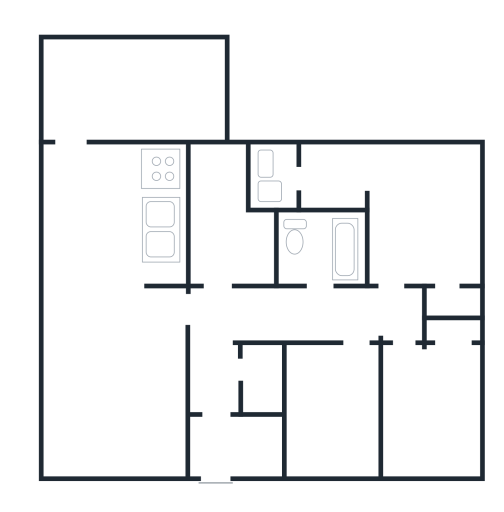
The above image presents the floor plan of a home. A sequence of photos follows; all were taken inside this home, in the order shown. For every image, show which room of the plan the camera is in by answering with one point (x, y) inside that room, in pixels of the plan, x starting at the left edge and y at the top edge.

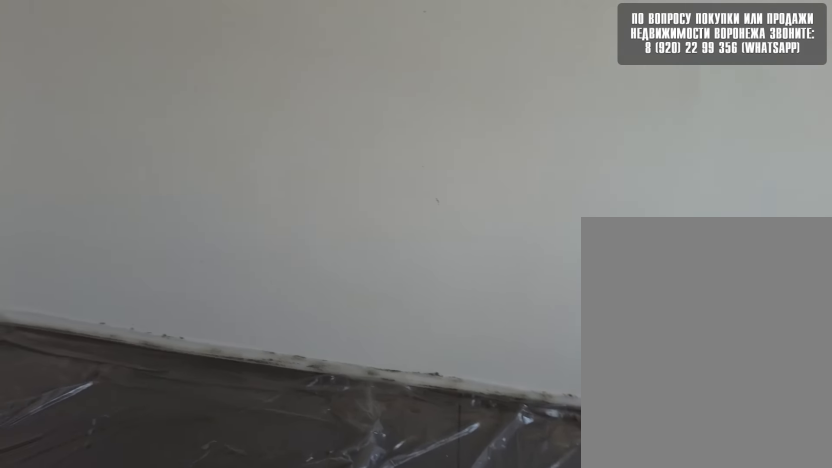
(418, 404)
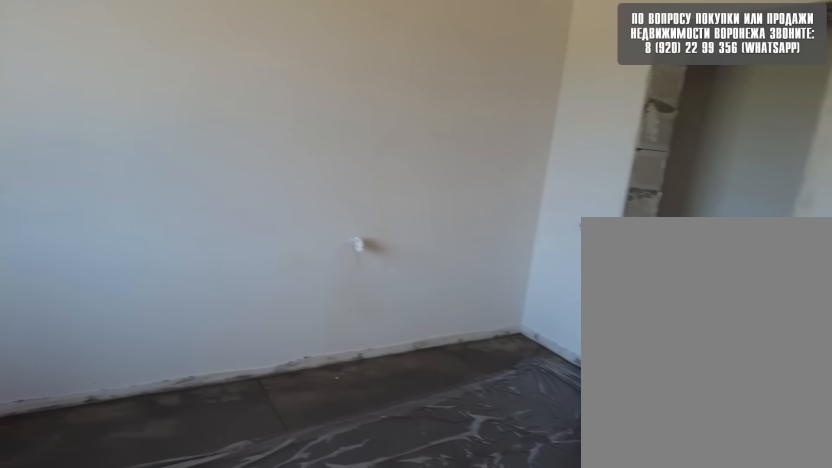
(415, 278)
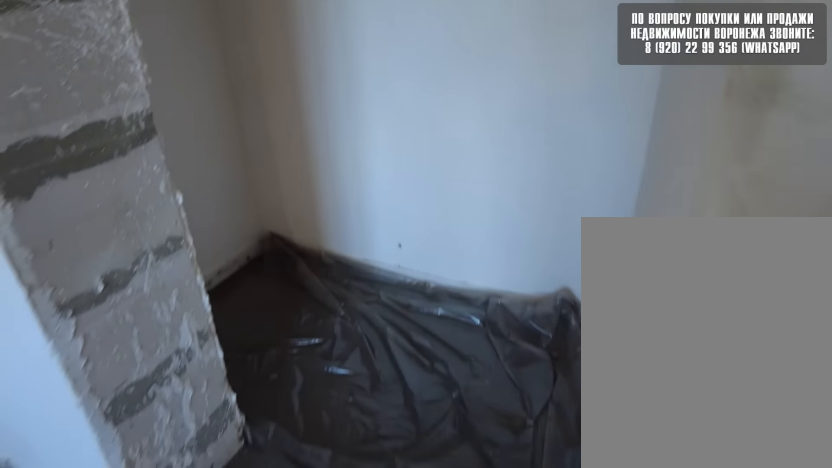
(415, 278)
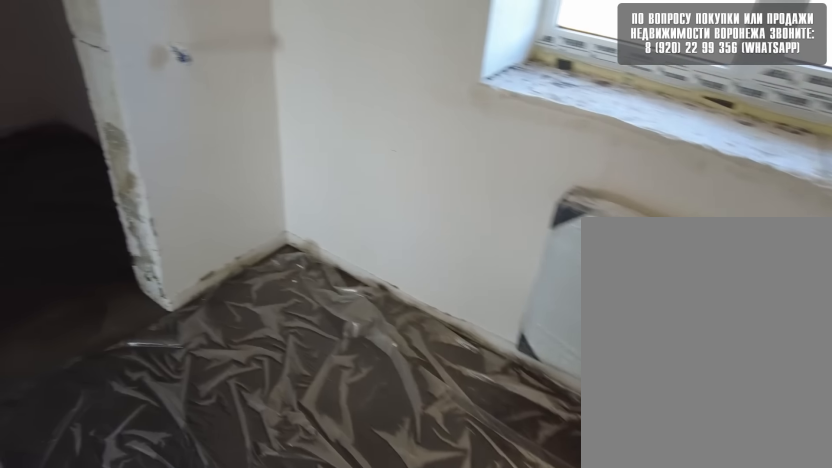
(411, 268)
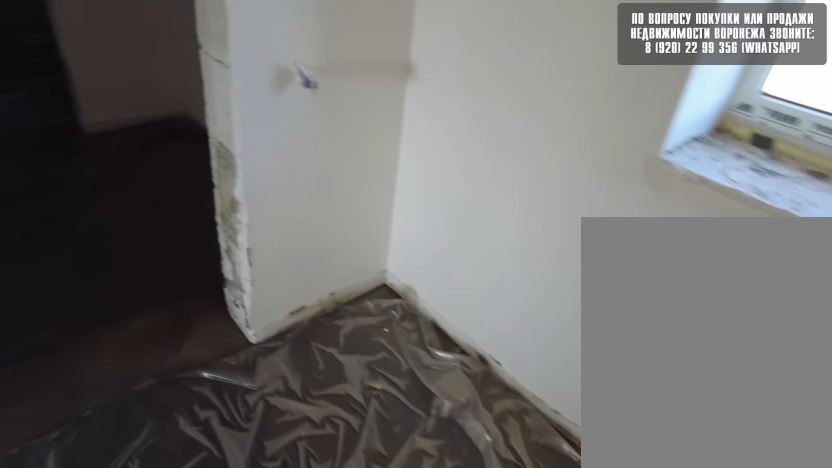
(405, 247)
